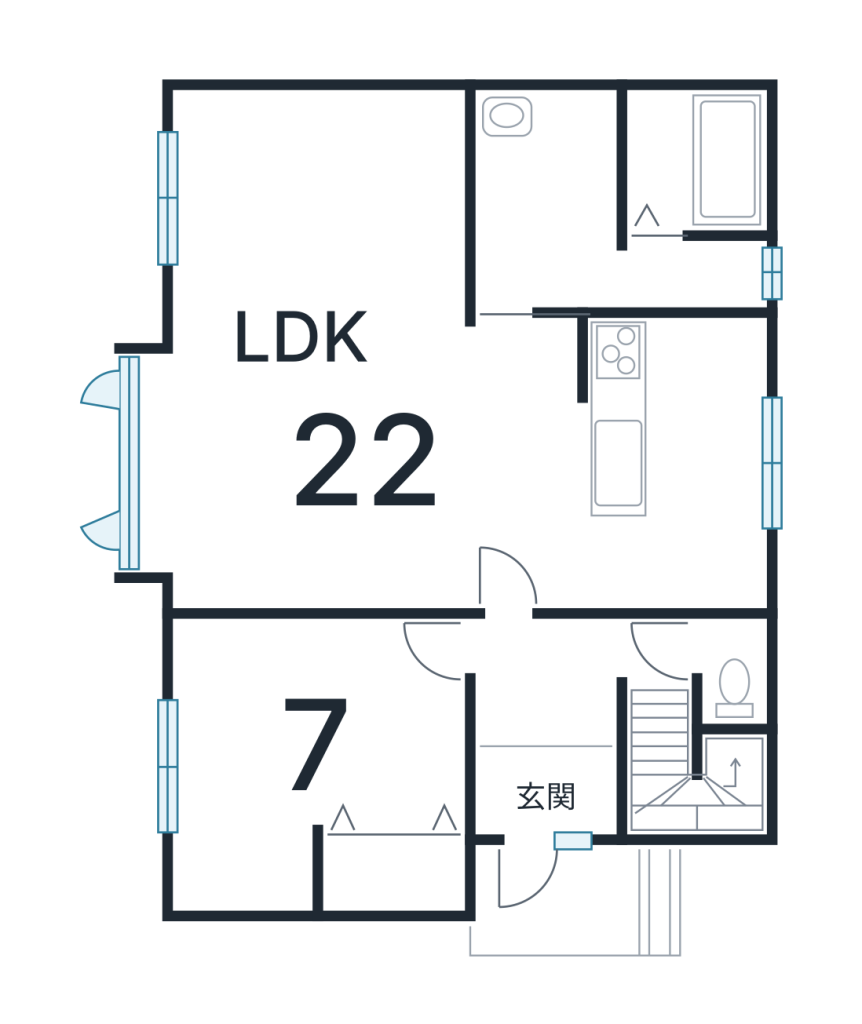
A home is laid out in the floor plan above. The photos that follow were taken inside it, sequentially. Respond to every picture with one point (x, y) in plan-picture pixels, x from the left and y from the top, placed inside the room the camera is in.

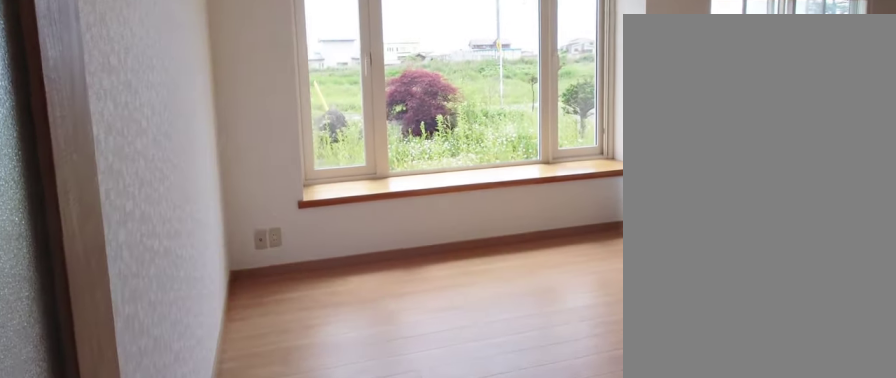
(327, 394)
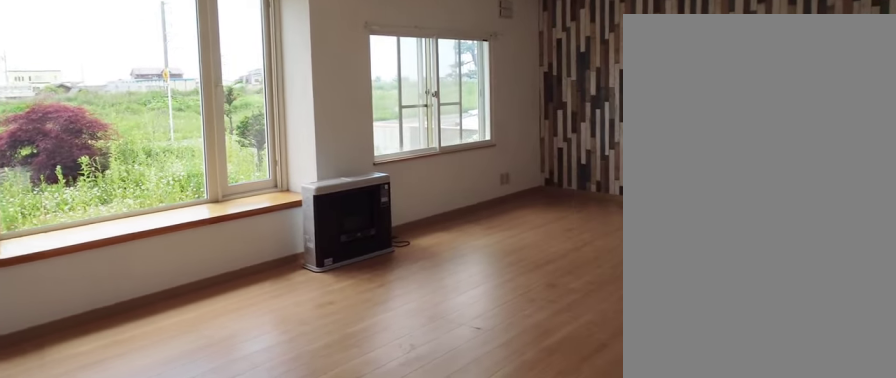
(327, 394)
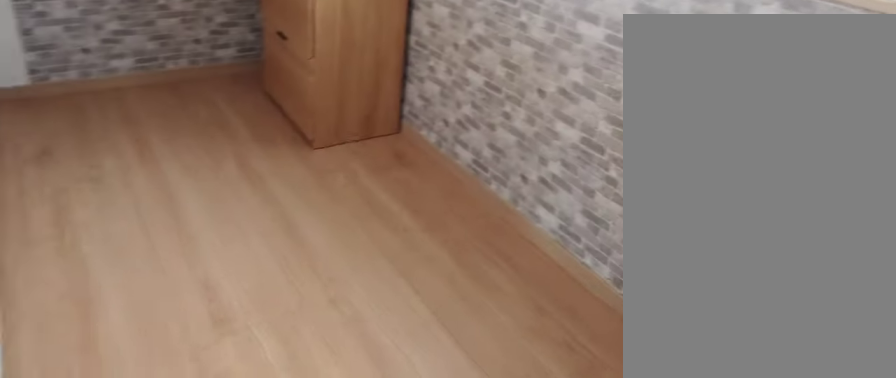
(689, 481)
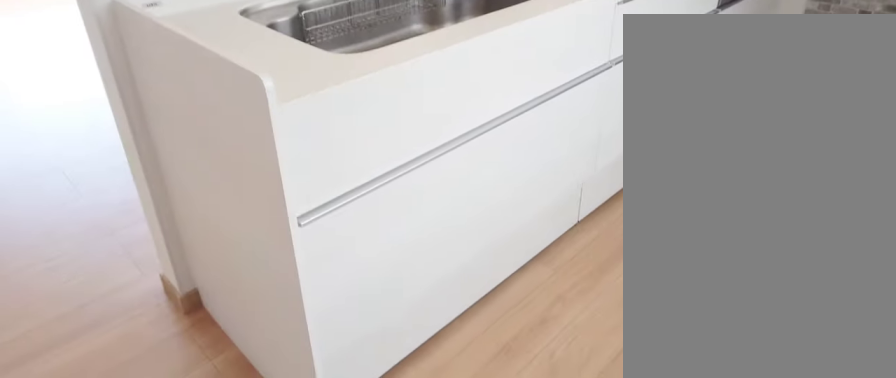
(689, 481)
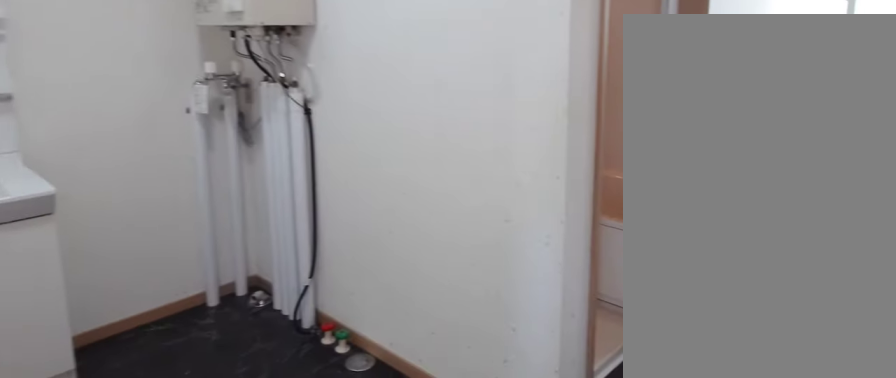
(543, 241)
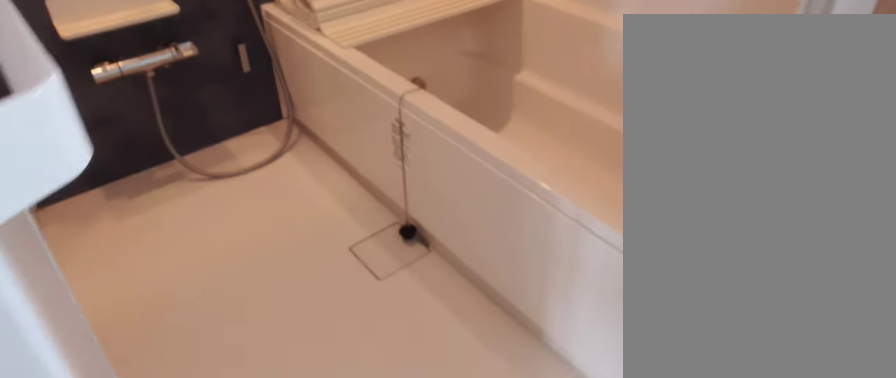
(698, 187)
